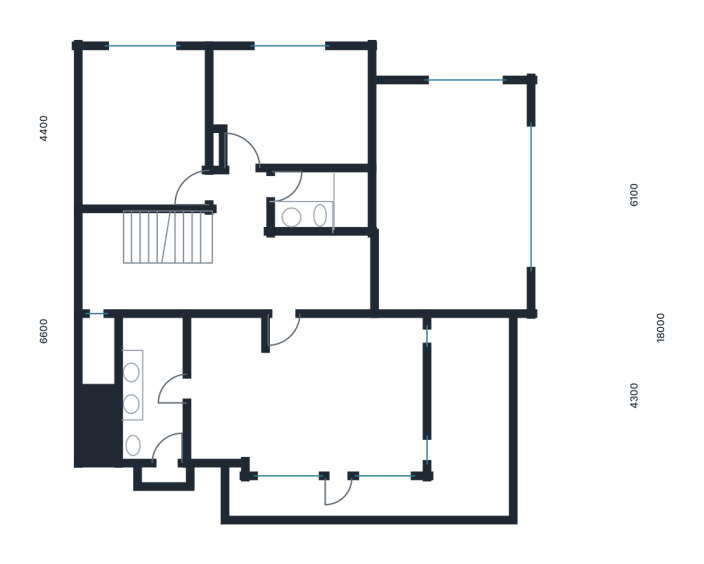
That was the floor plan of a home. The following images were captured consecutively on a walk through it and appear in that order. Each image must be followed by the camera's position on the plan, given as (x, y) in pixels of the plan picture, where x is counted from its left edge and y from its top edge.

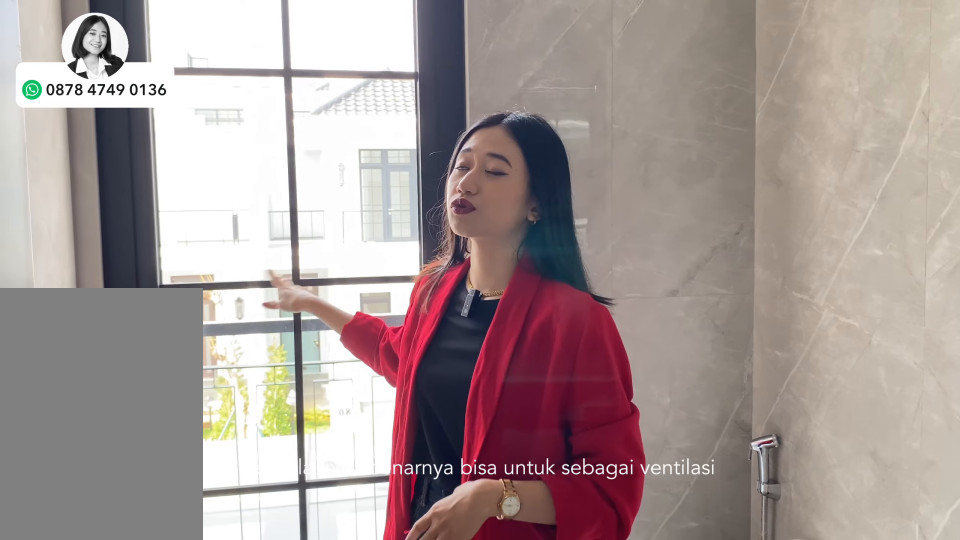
(162, 380)
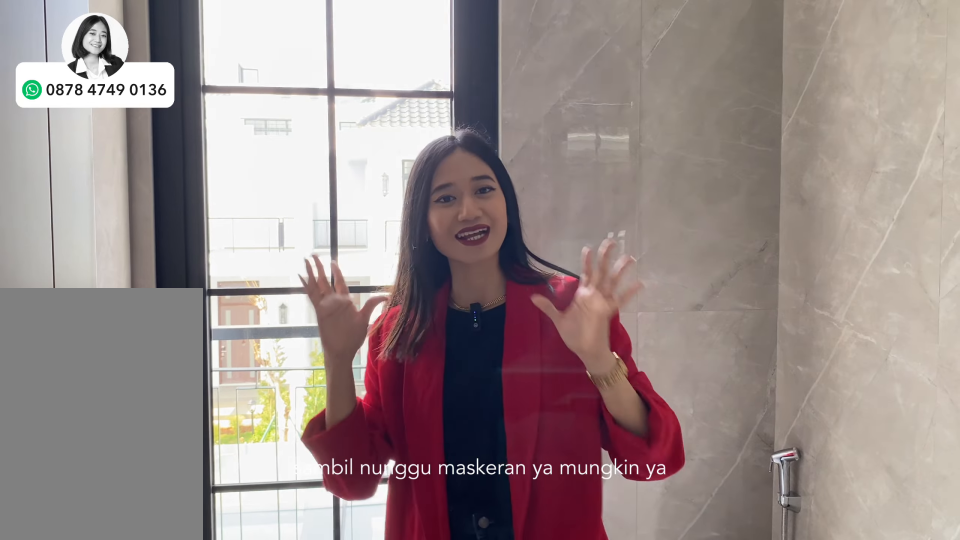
(162, 380)
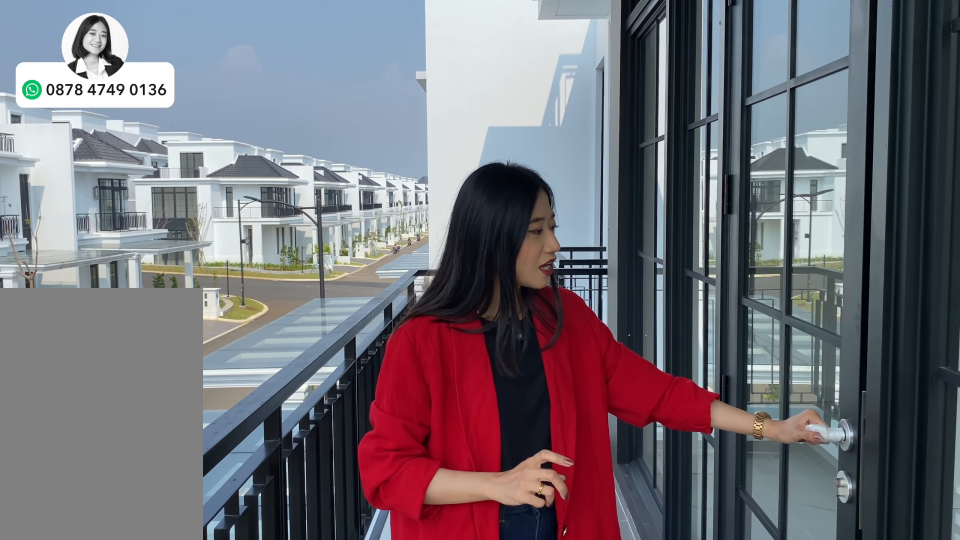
(369, 501)
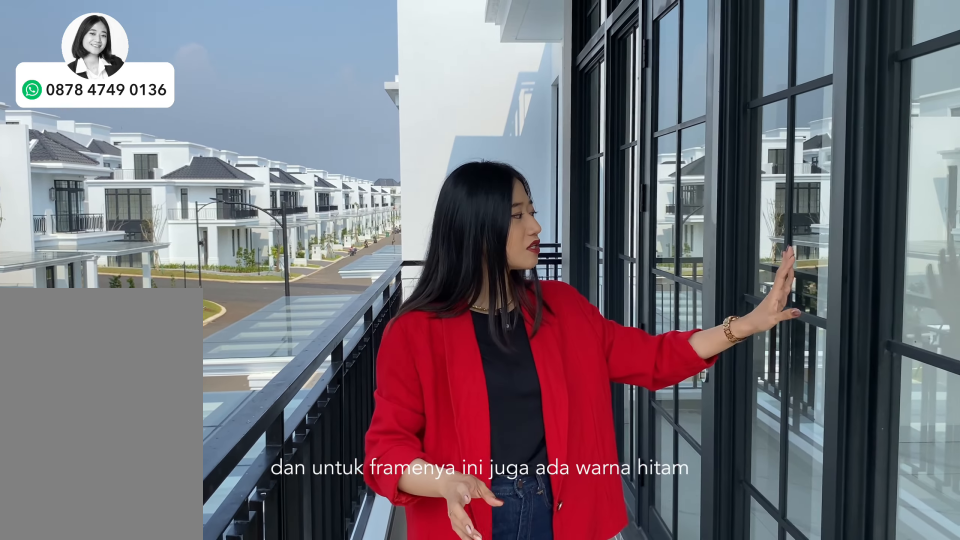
(369, 501)
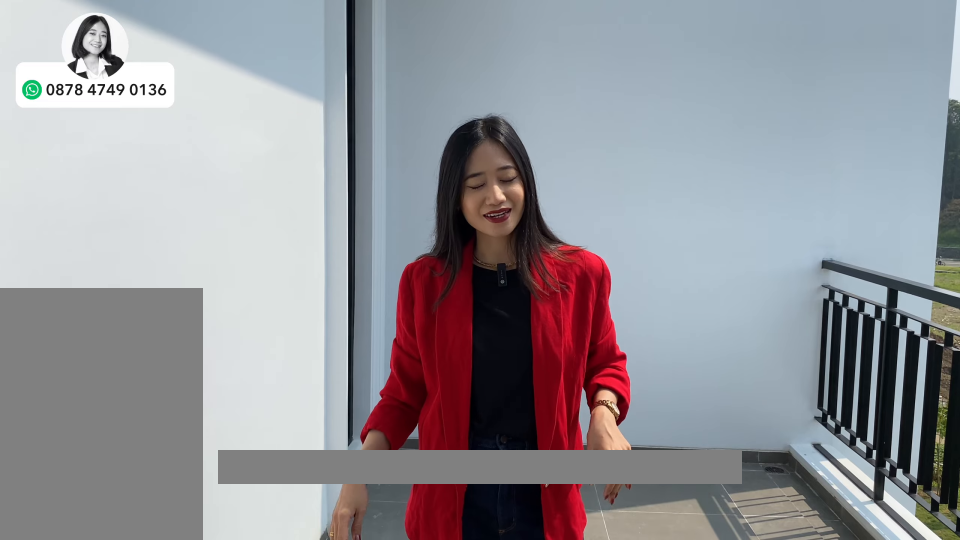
(479, 405)
